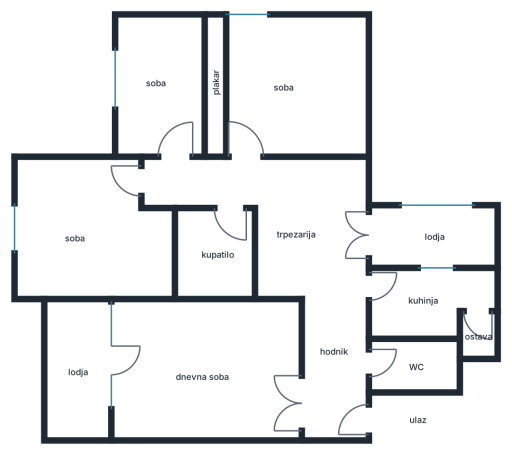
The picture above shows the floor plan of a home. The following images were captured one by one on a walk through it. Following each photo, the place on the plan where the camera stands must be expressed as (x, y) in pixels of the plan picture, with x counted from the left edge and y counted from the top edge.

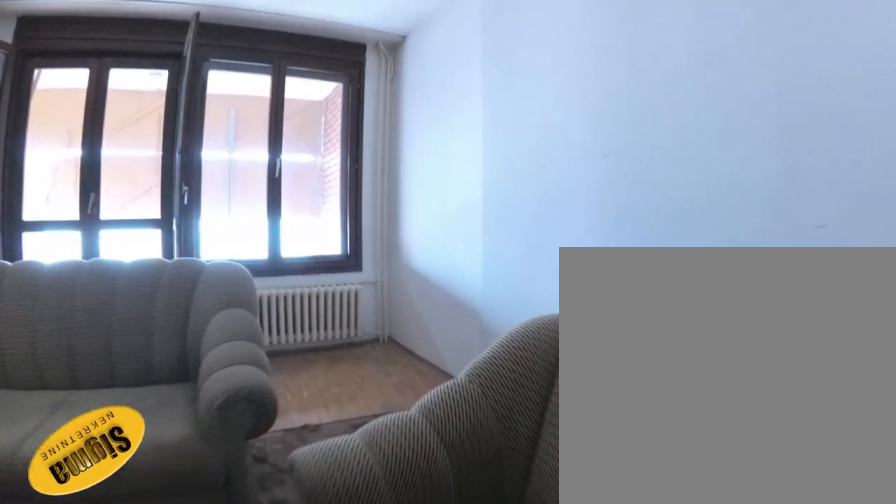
(250, 350)
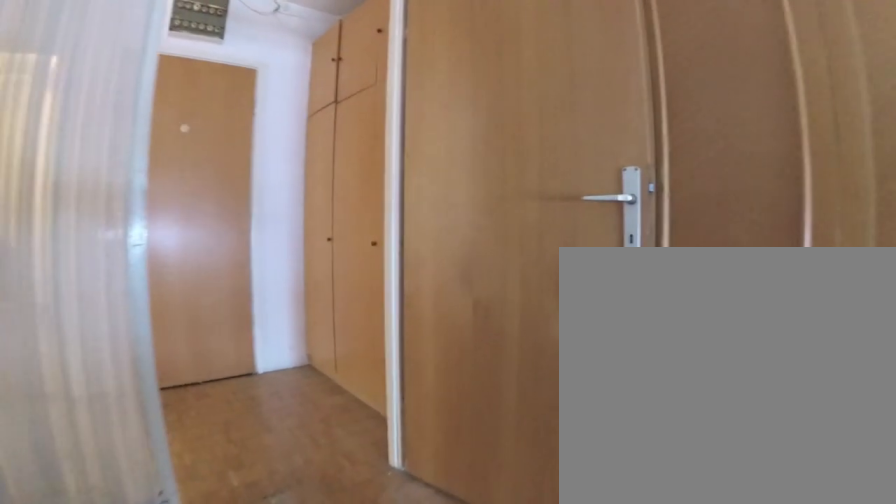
(256, 395)
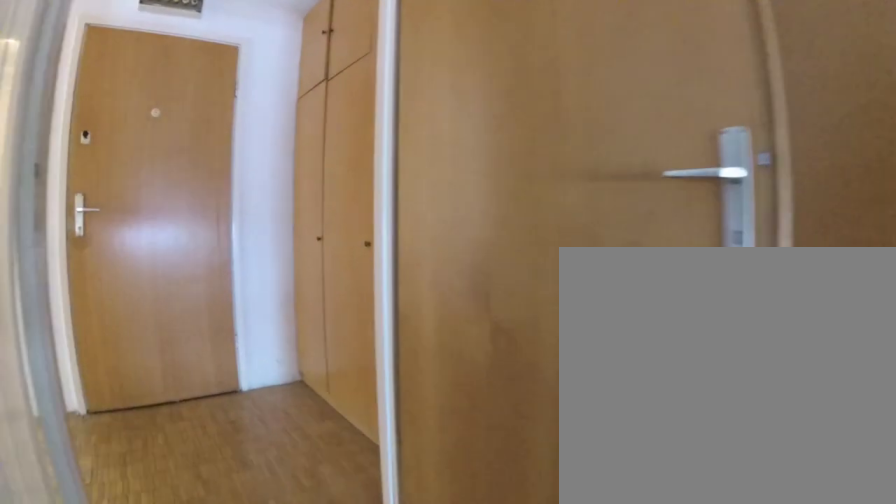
(278, 394)
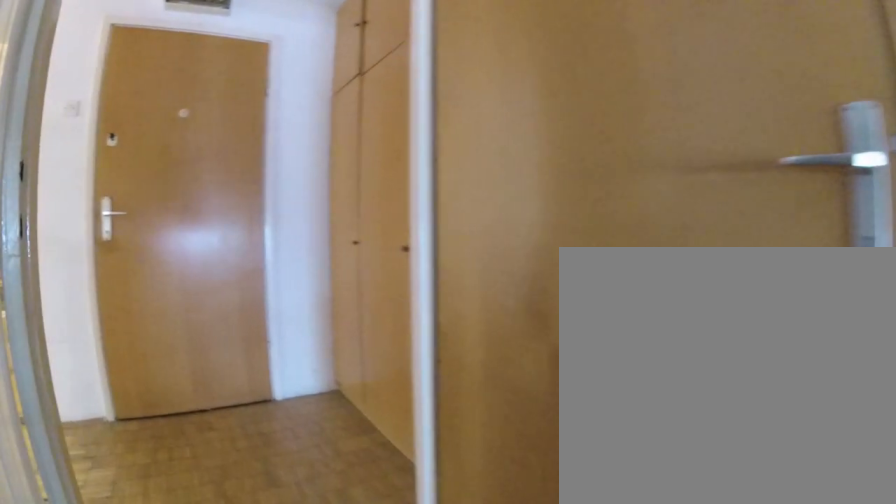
(285, 396)
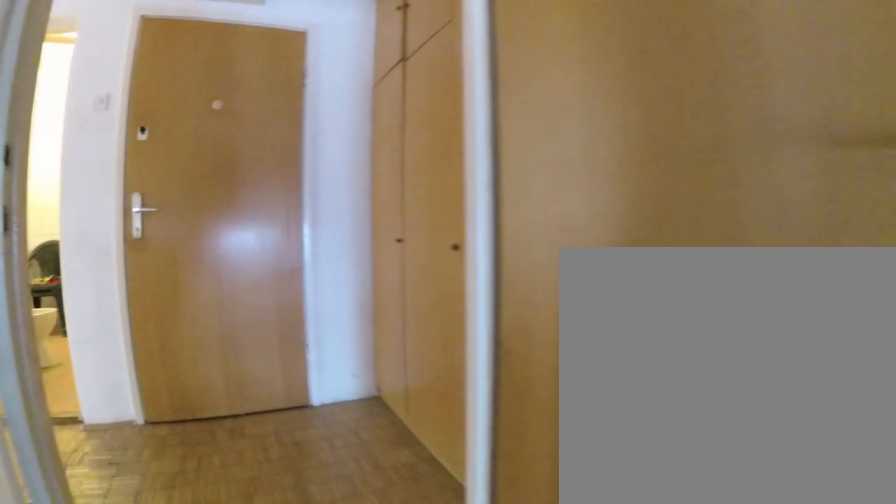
(291, 400)
